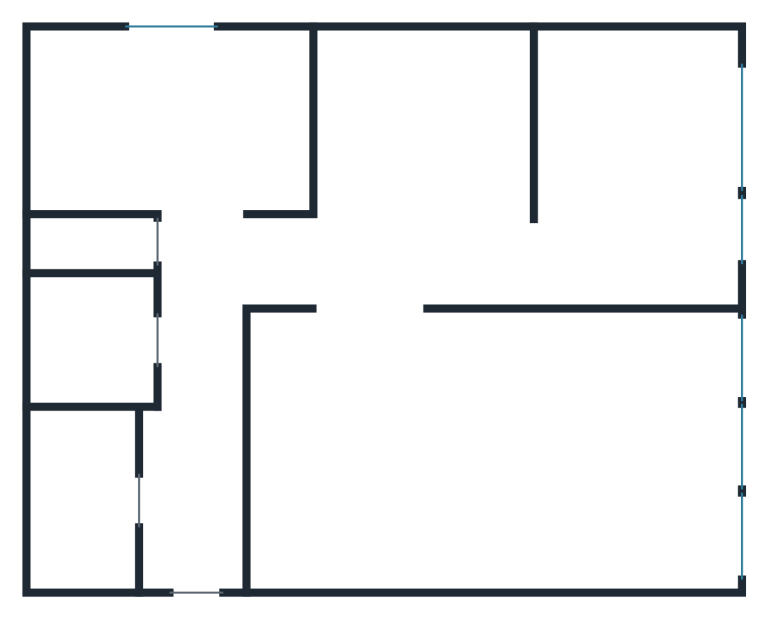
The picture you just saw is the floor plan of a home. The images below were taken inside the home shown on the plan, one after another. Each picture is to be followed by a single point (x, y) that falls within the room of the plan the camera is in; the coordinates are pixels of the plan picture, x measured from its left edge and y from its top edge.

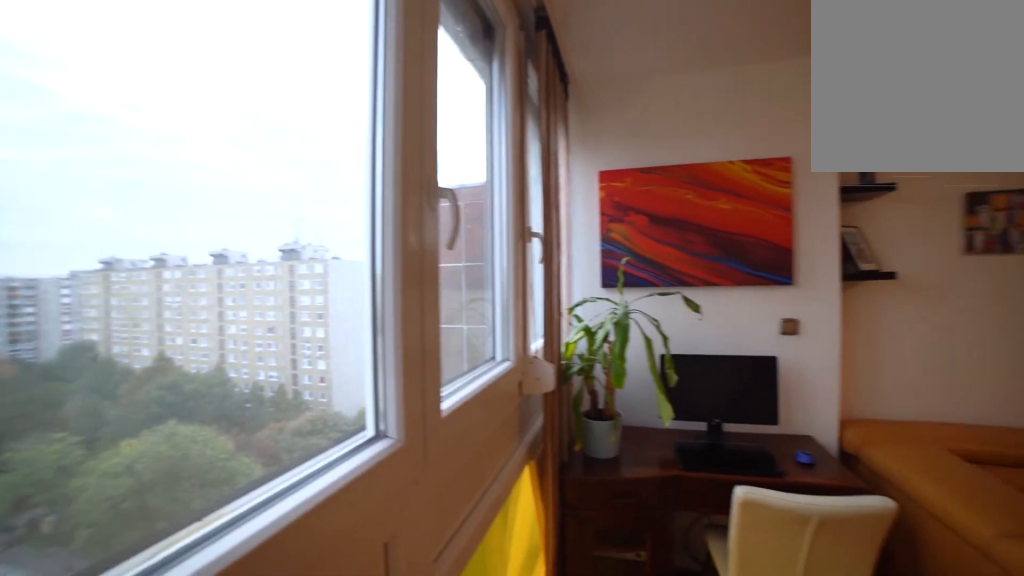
(646, 452)
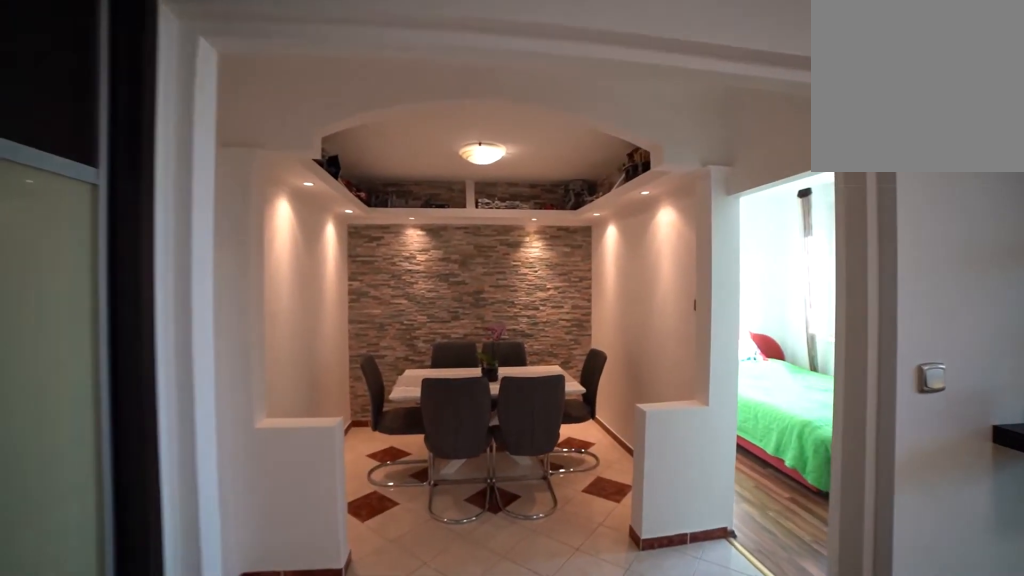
(365, 309)
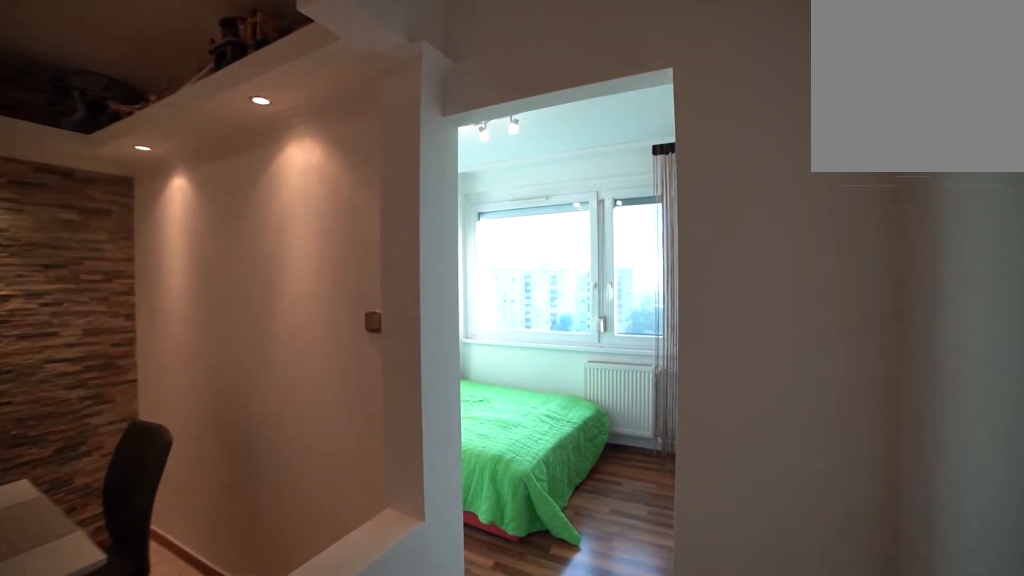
(532, 255)
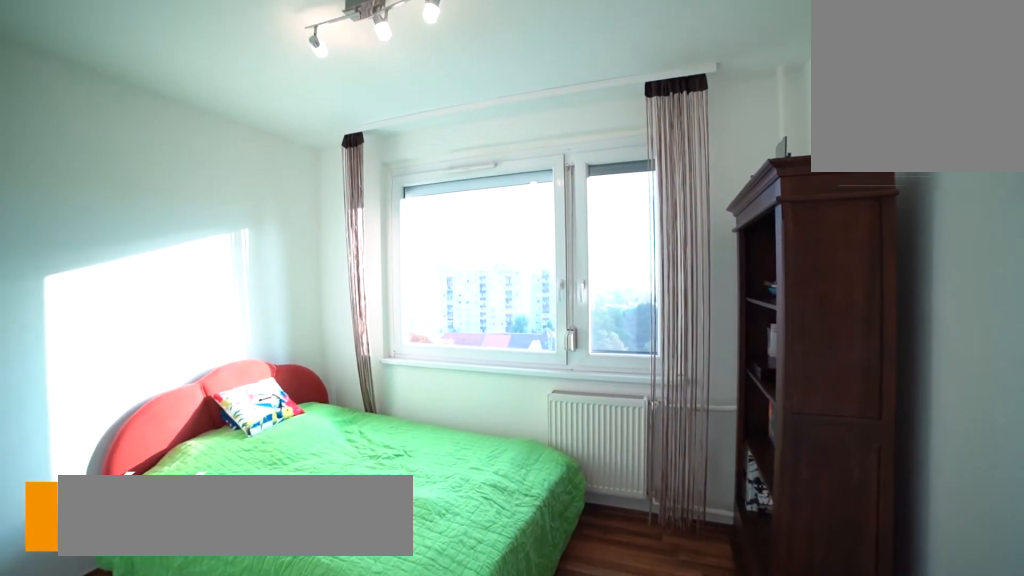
(531, 255)
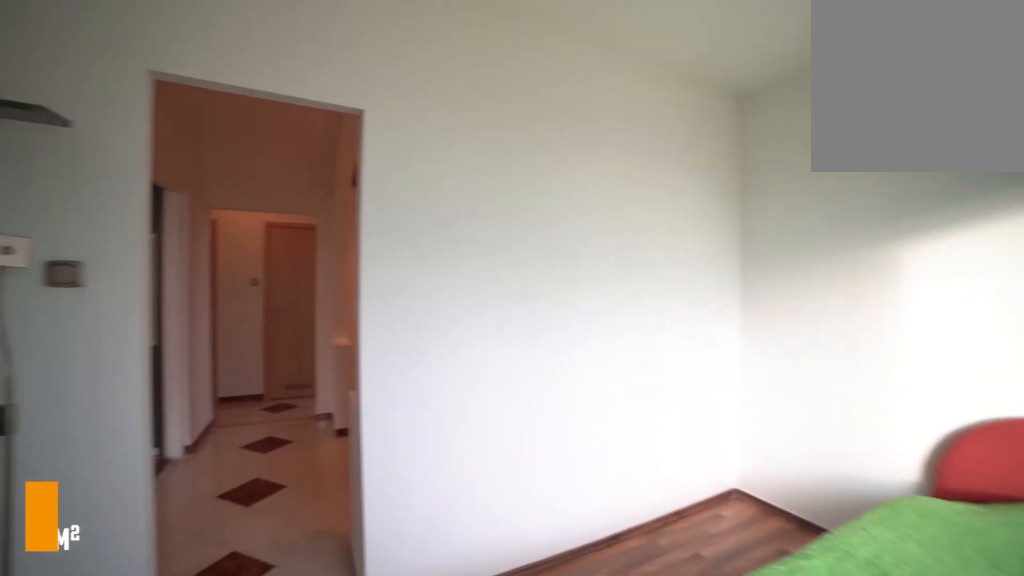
(635, 261)
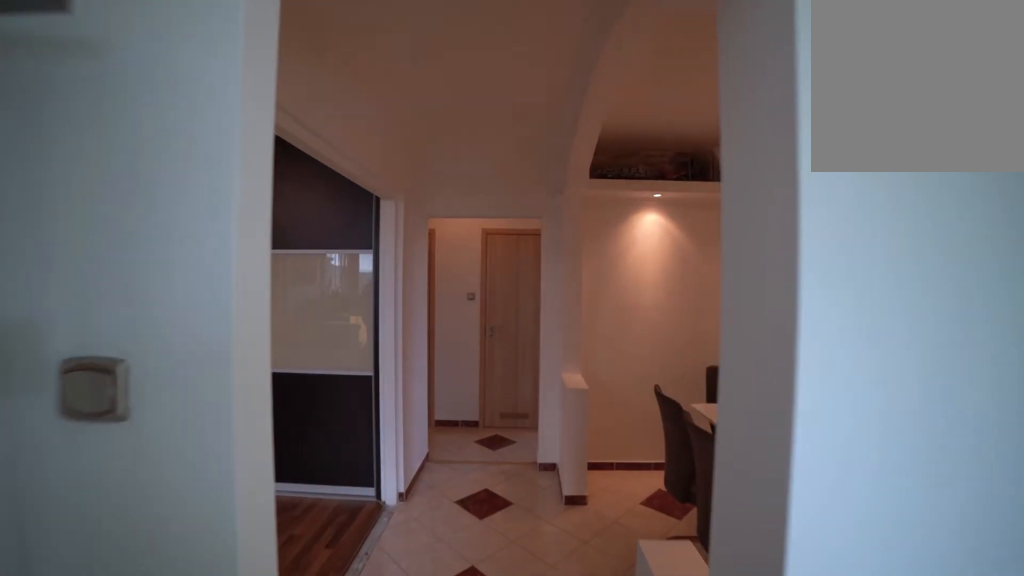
(635, 262)
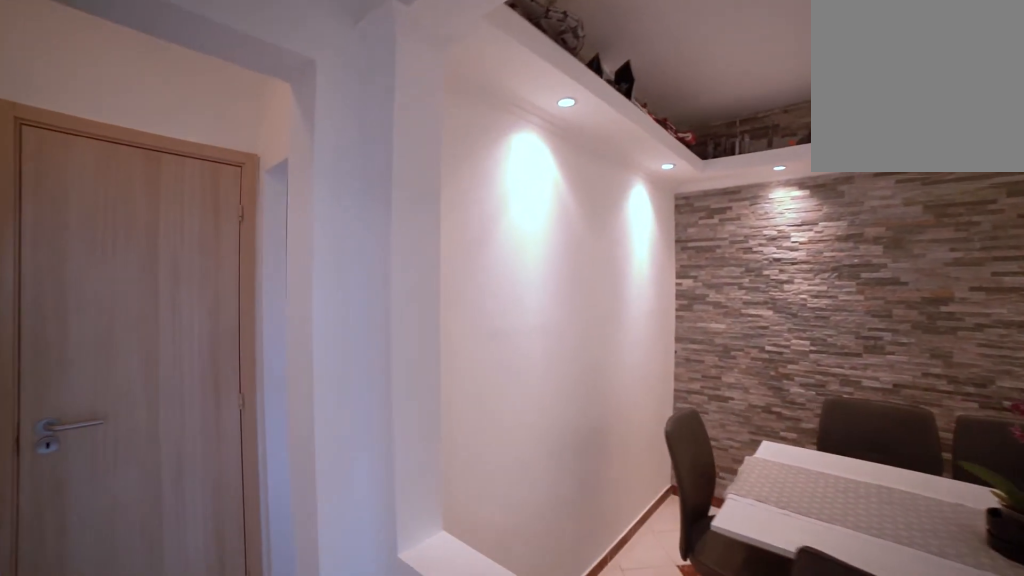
(423, 232)
